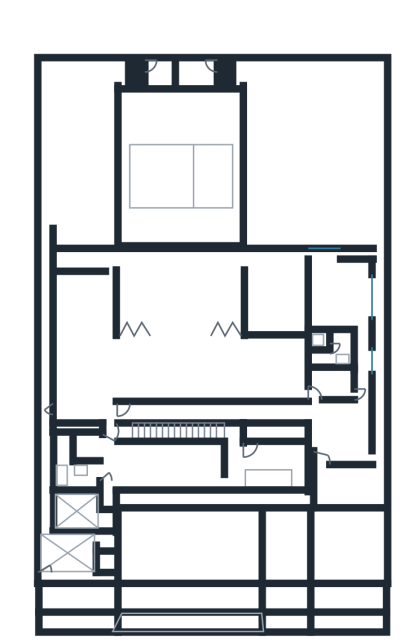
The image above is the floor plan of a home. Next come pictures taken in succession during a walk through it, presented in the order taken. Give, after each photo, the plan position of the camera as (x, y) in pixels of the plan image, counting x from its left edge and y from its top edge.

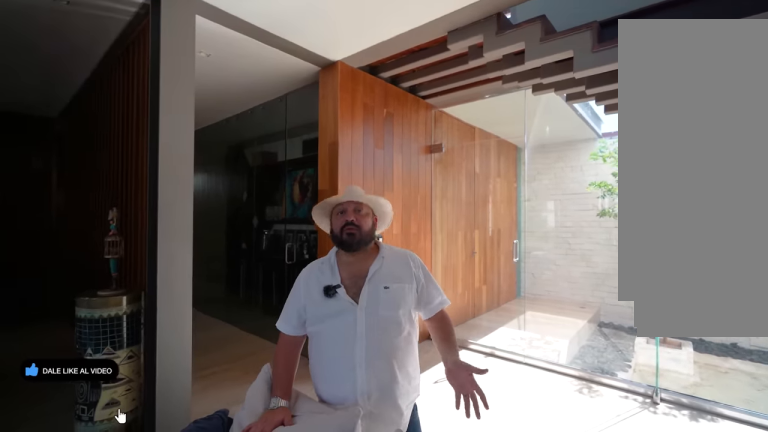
(239, 392)
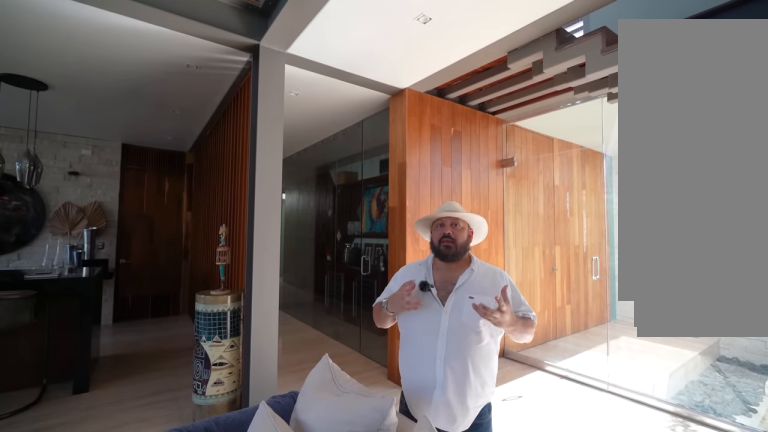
(229, 389)
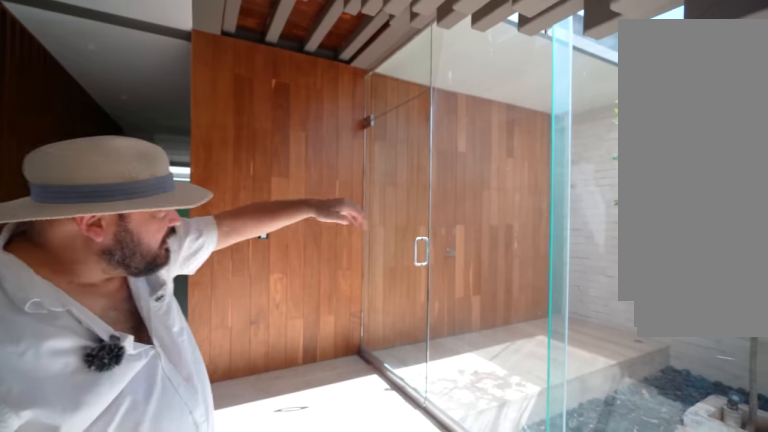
(215, 431)
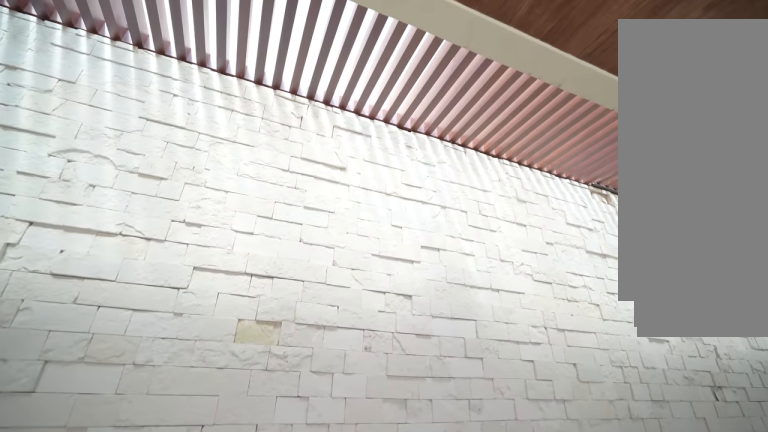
(160, 526)
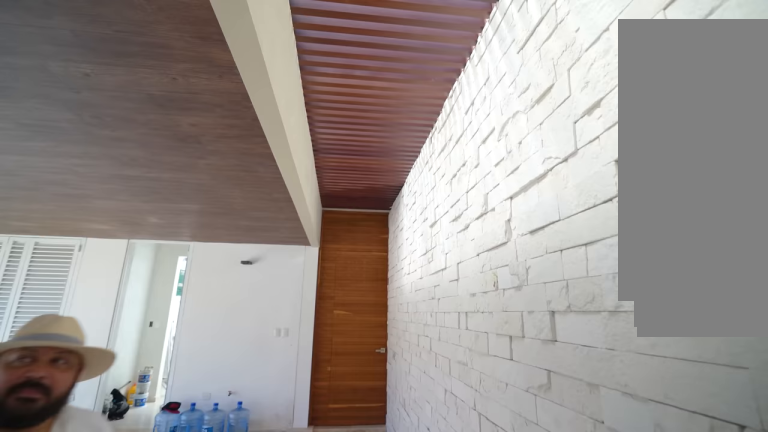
(167, 505)
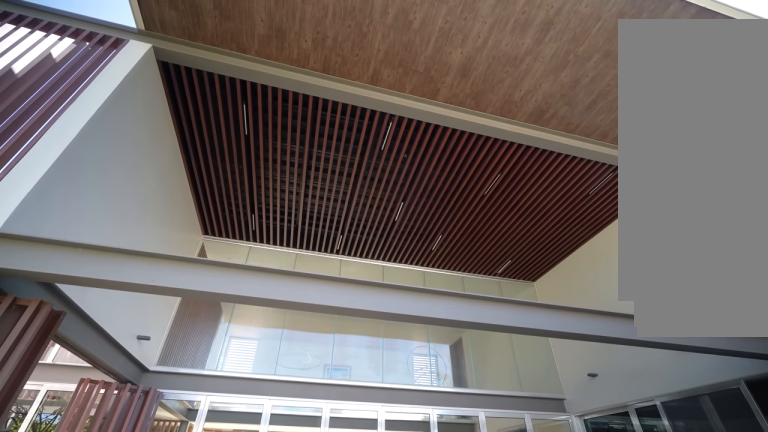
(185, 243)
